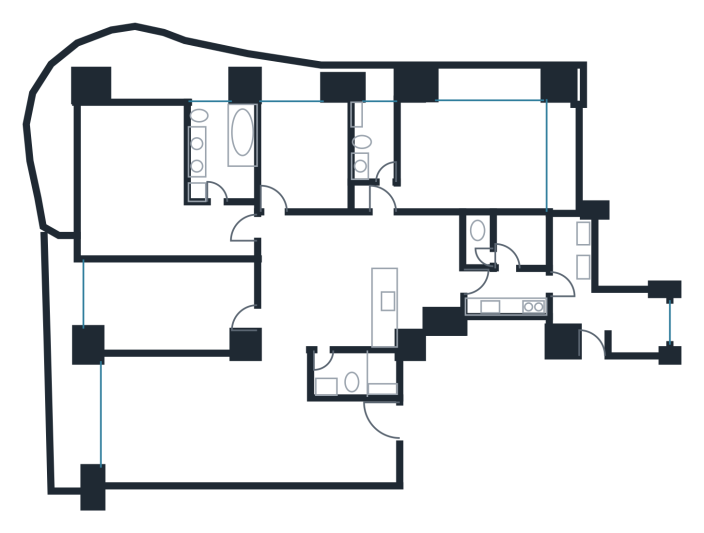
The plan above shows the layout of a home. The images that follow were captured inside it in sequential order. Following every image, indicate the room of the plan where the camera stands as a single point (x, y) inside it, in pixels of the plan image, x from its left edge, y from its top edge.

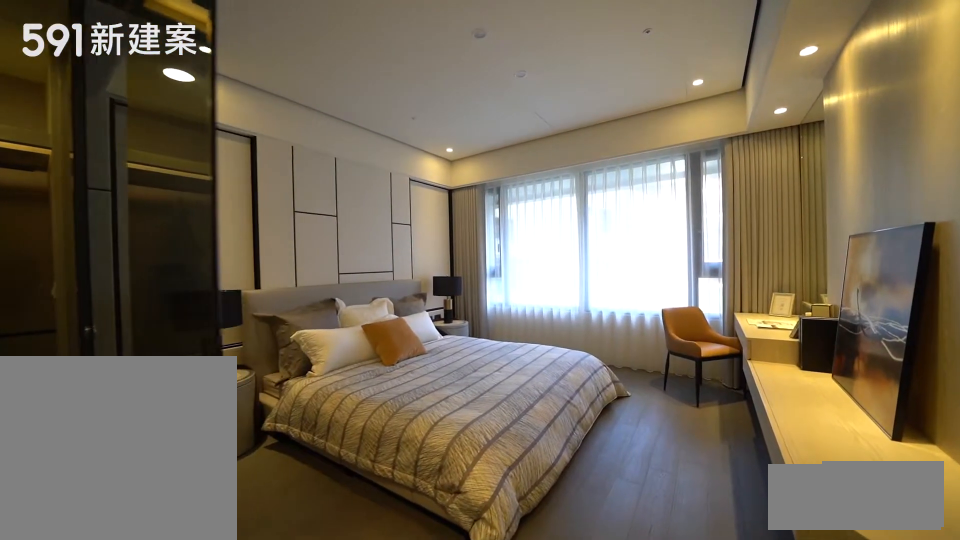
(468, 156)
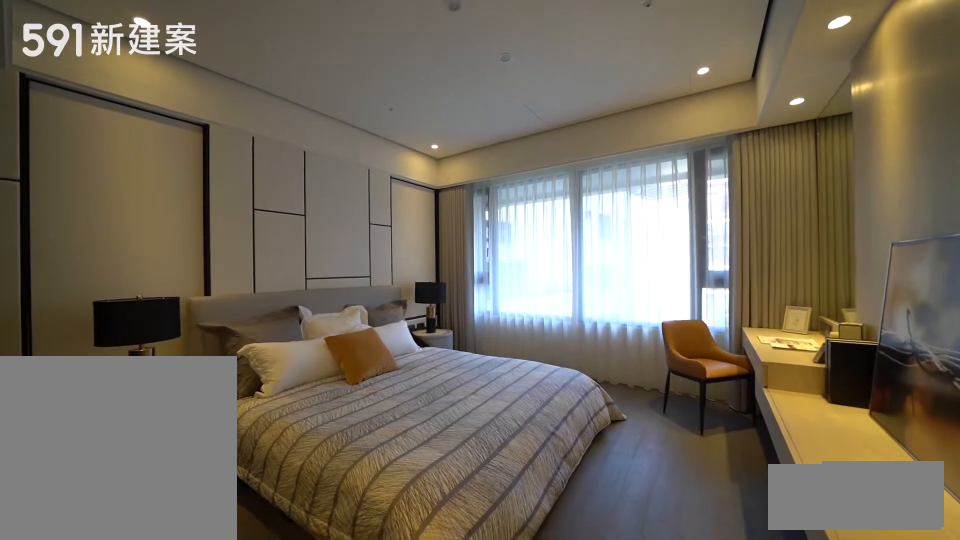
(468, 156)
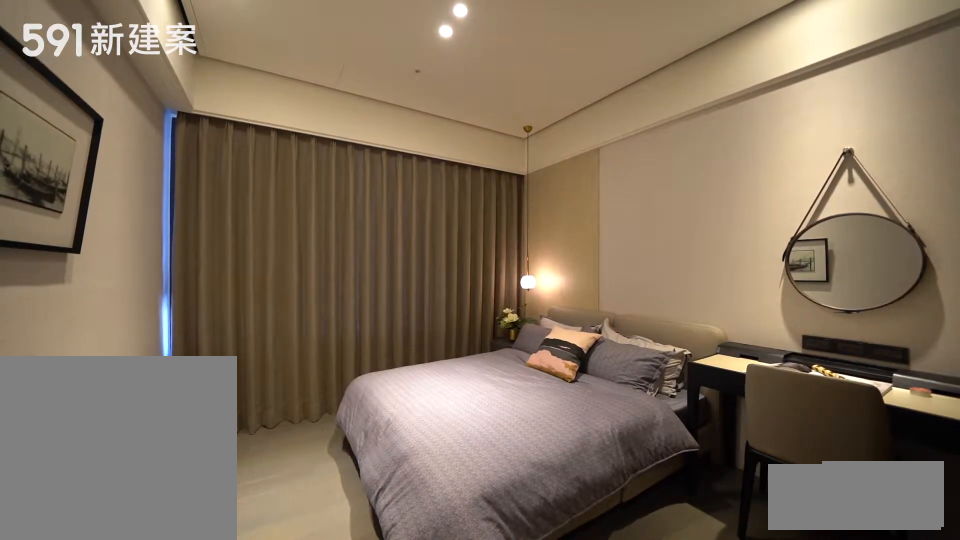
(306, 155)
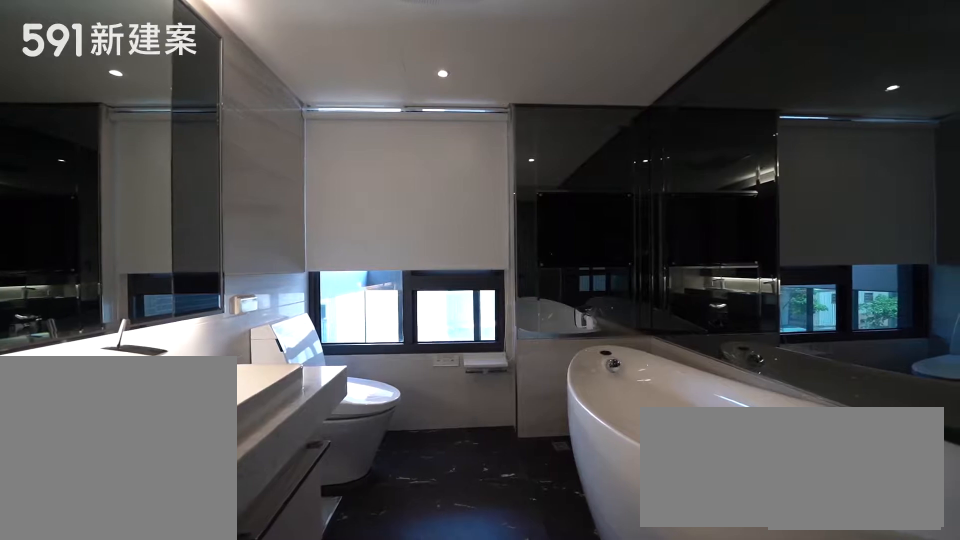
(228, 146)
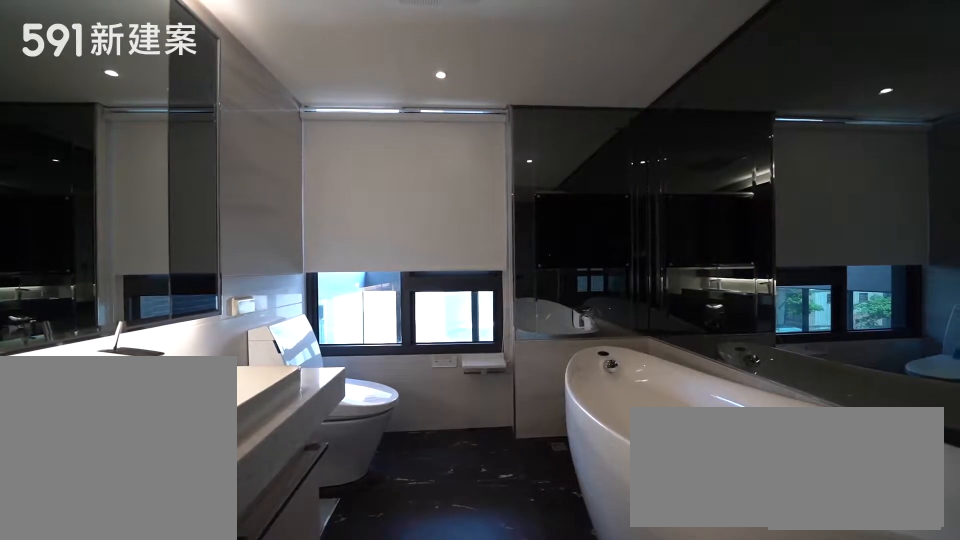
(228, 146)
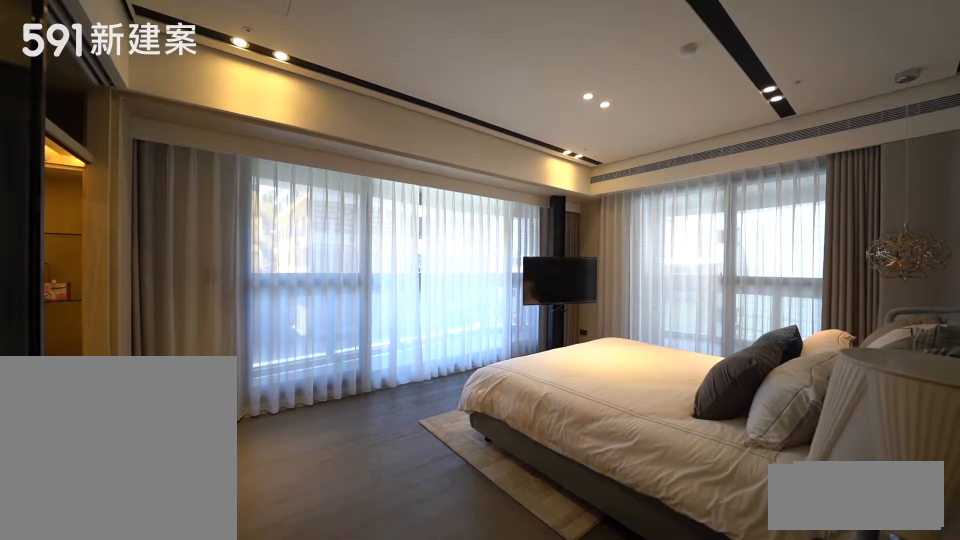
(150, 189)
